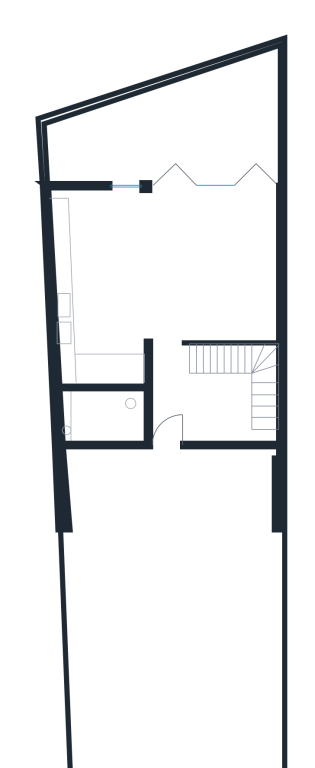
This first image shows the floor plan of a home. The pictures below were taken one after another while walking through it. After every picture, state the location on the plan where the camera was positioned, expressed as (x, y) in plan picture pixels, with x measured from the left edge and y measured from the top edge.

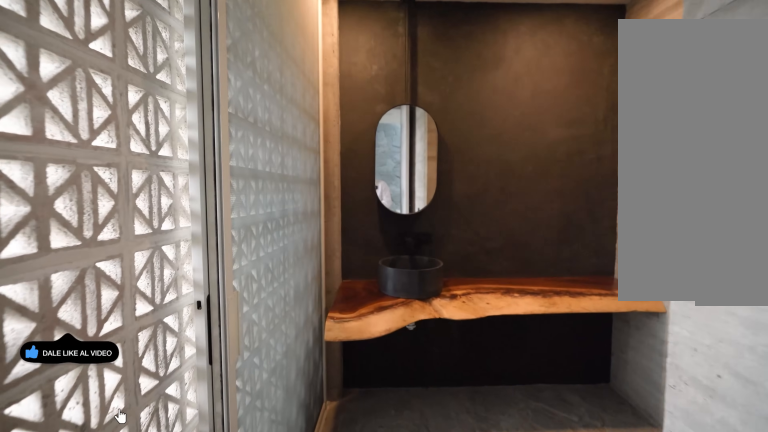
(120, 428)
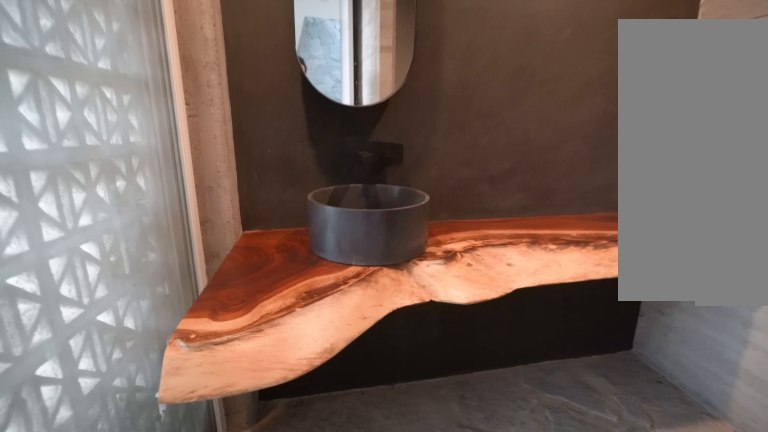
(88, 427)
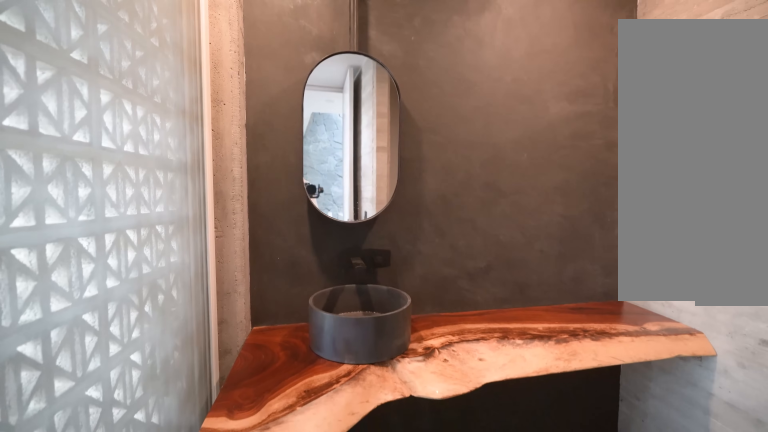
(88, 427)
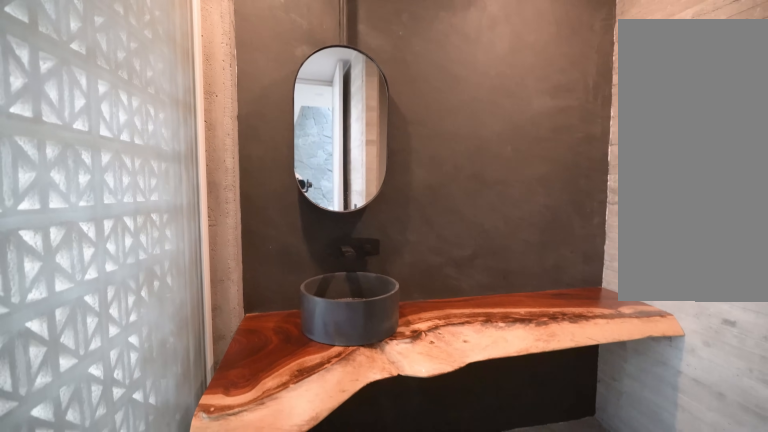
(88, 428)
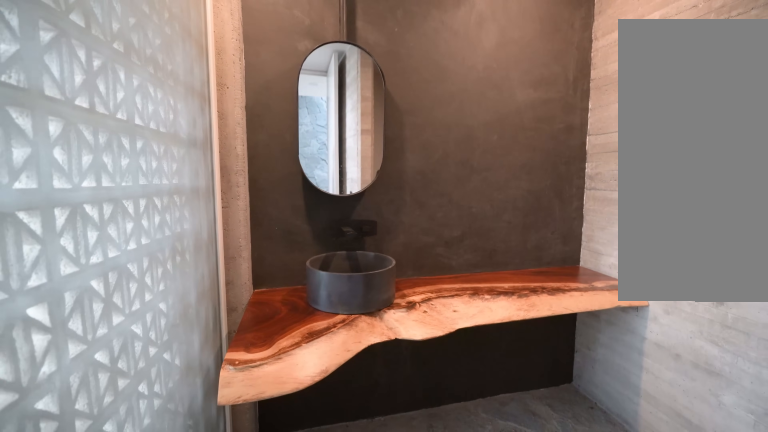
(88, 427)
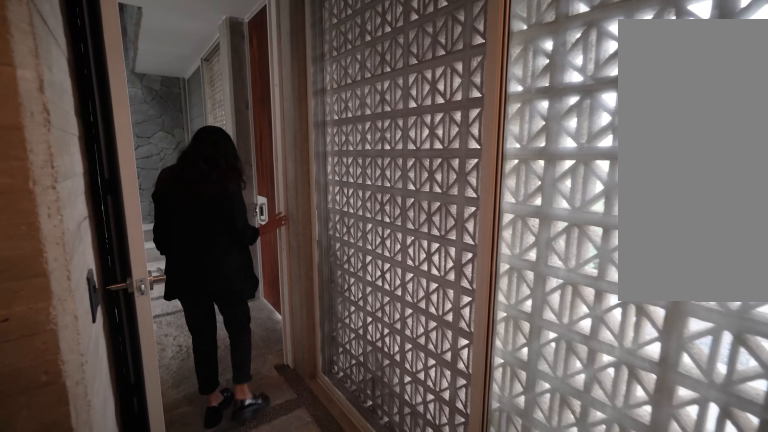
(82, 402)
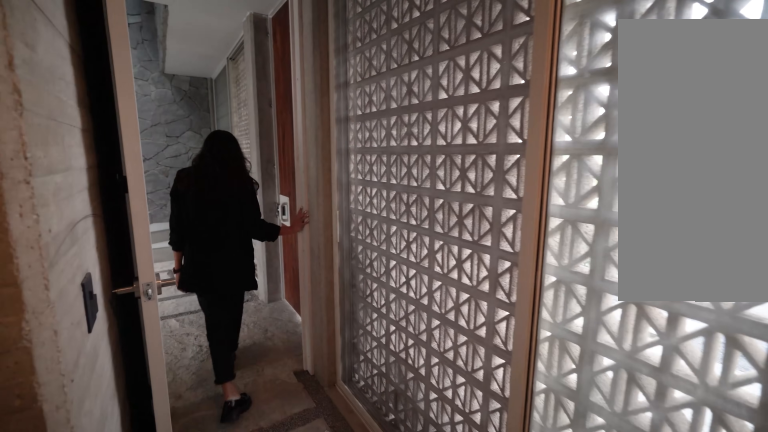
(77, 403)
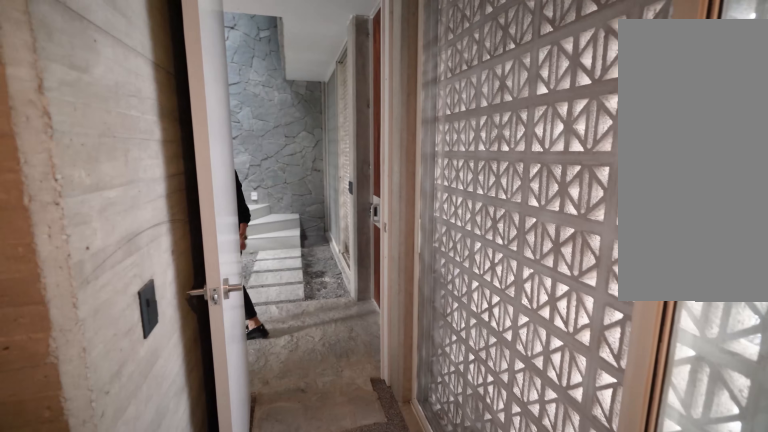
(77, 408)
